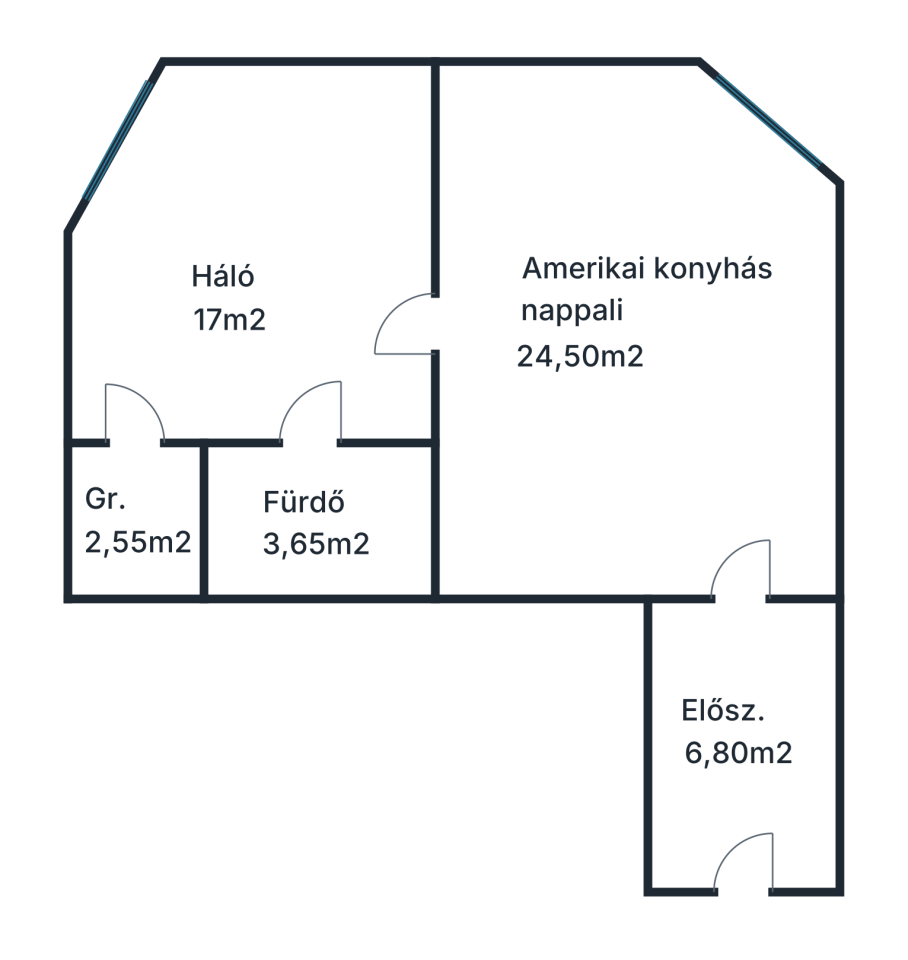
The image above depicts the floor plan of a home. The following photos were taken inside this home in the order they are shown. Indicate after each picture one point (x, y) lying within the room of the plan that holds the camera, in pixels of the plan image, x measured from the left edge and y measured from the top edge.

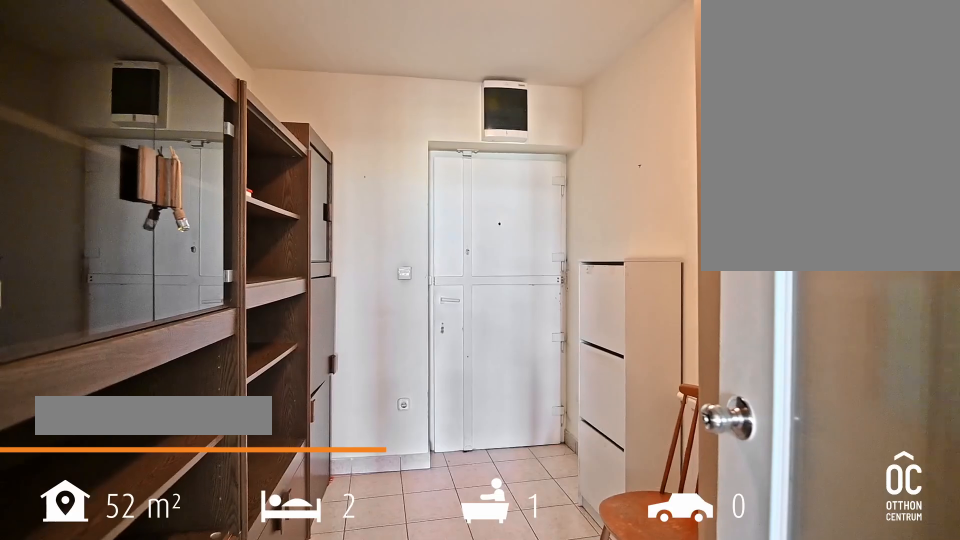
(742, 741)
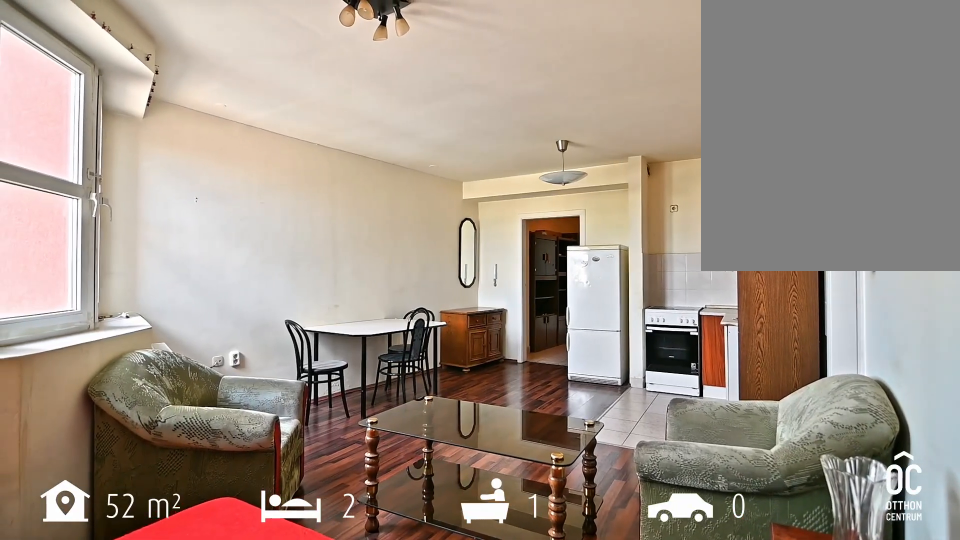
(624, 359)
